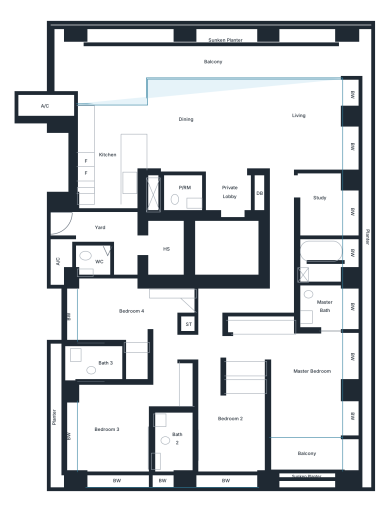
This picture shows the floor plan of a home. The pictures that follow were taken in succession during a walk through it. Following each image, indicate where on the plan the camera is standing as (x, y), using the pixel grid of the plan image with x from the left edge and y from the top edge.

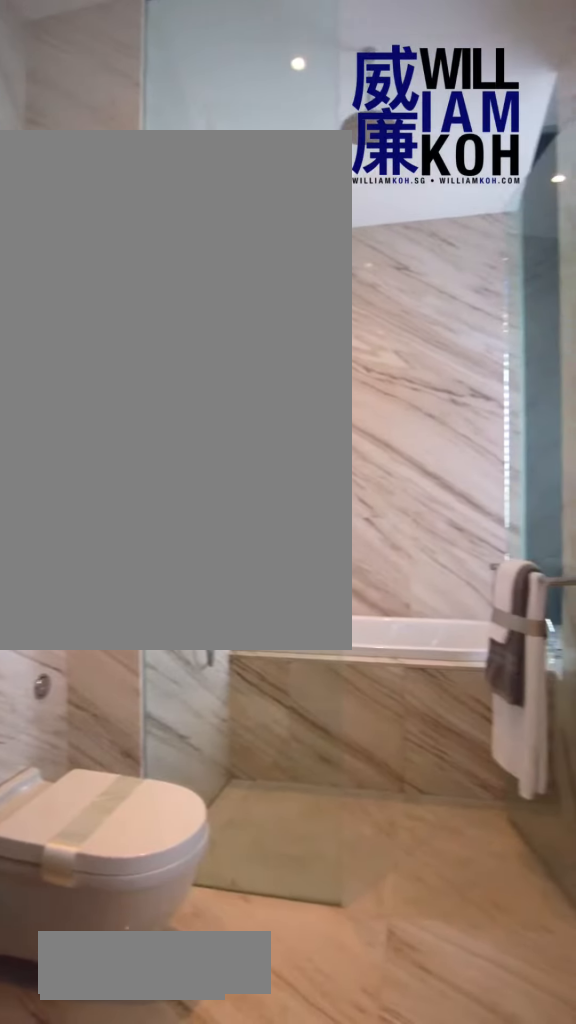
(327, 308)
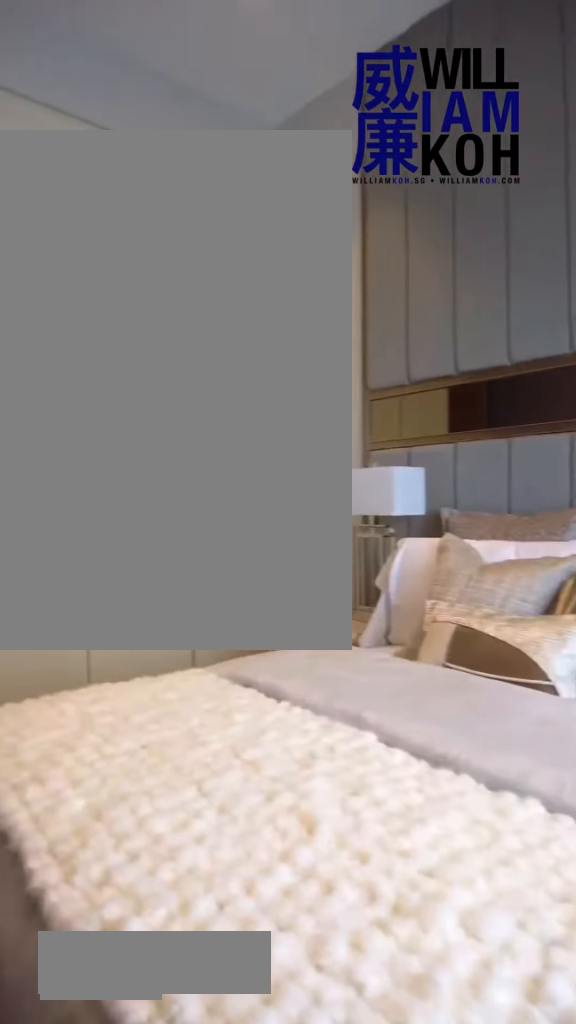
(207, 459)
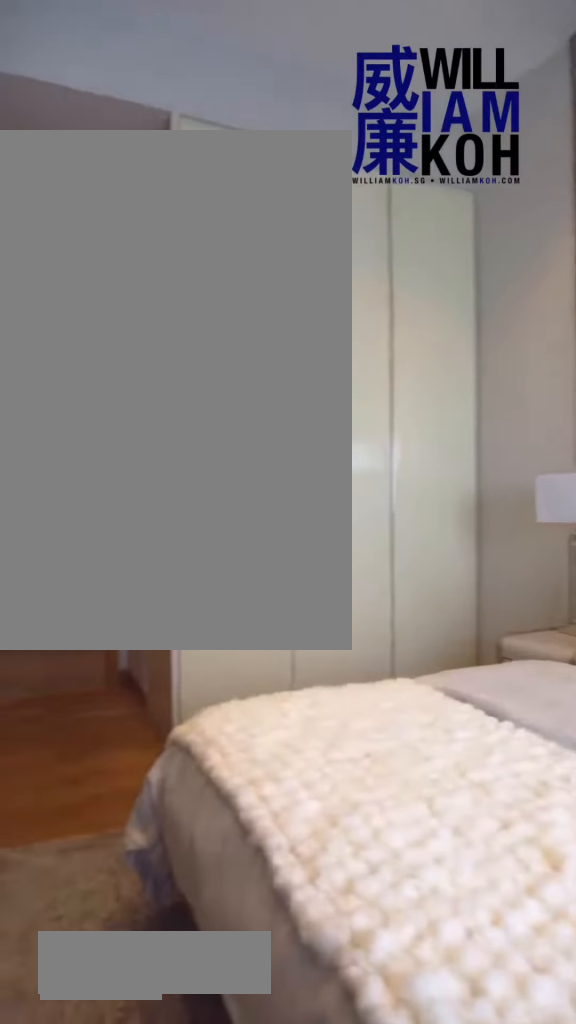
(207, 459)
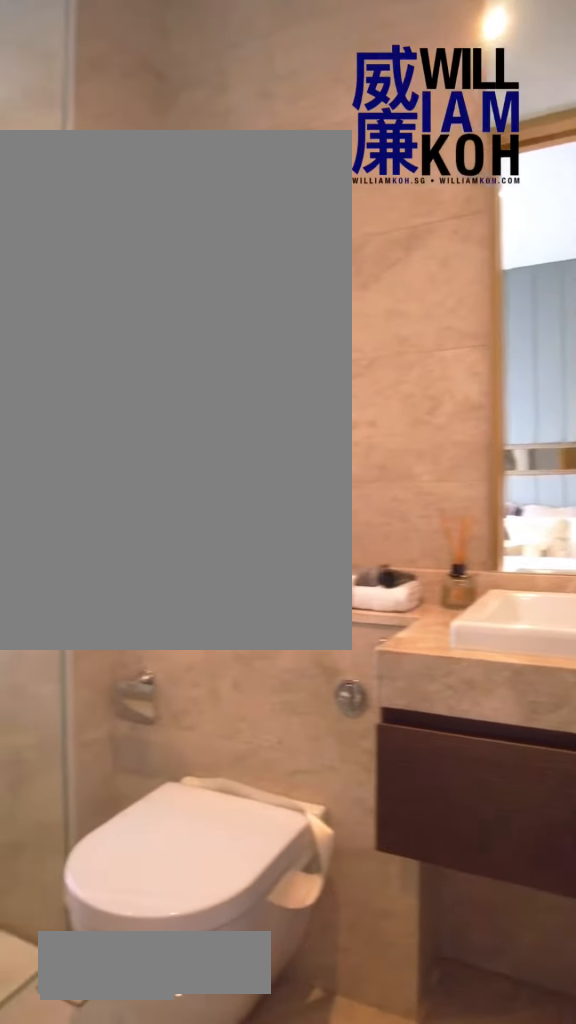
(176, 428)
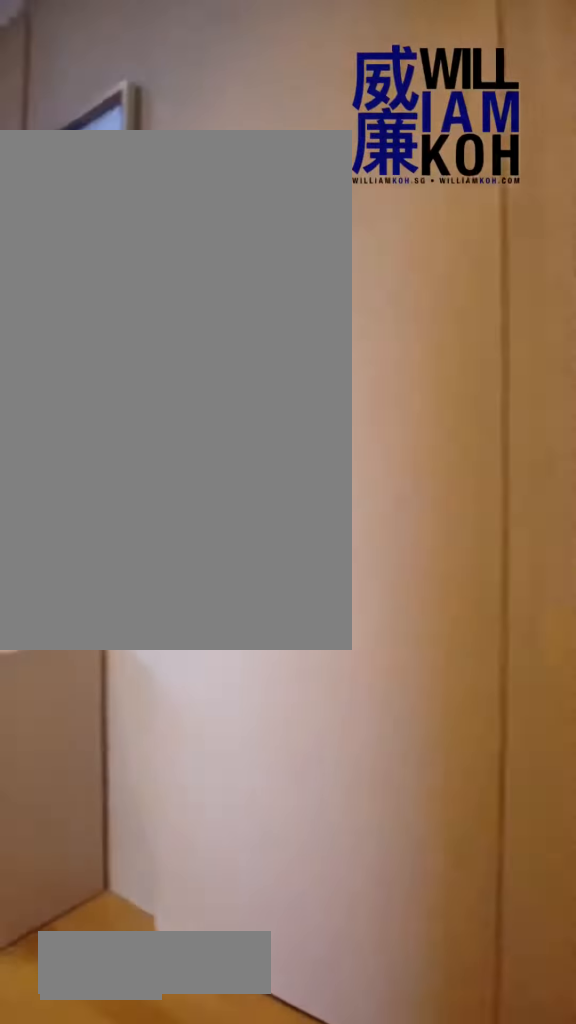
(150, 317)
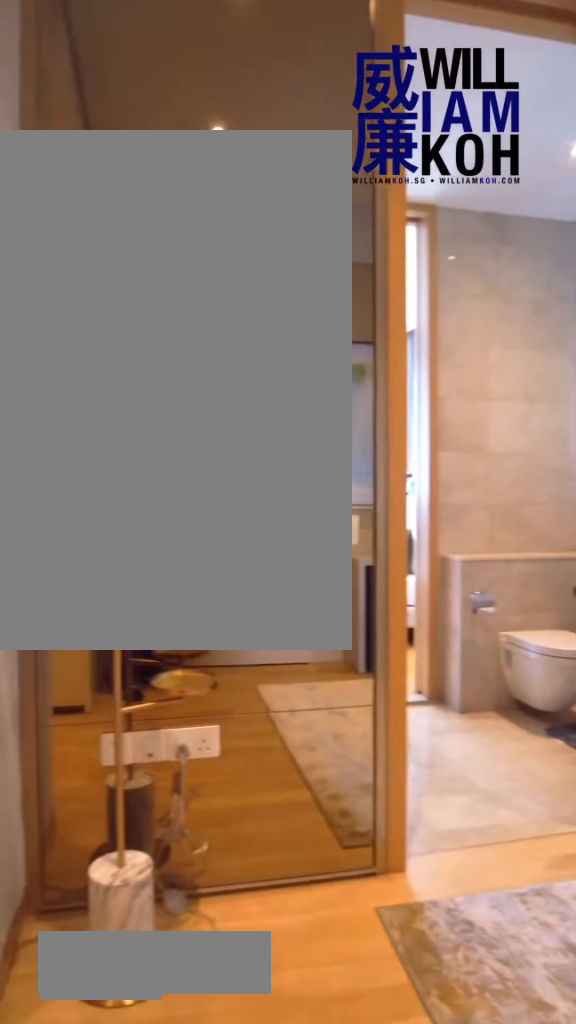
(138, 317)
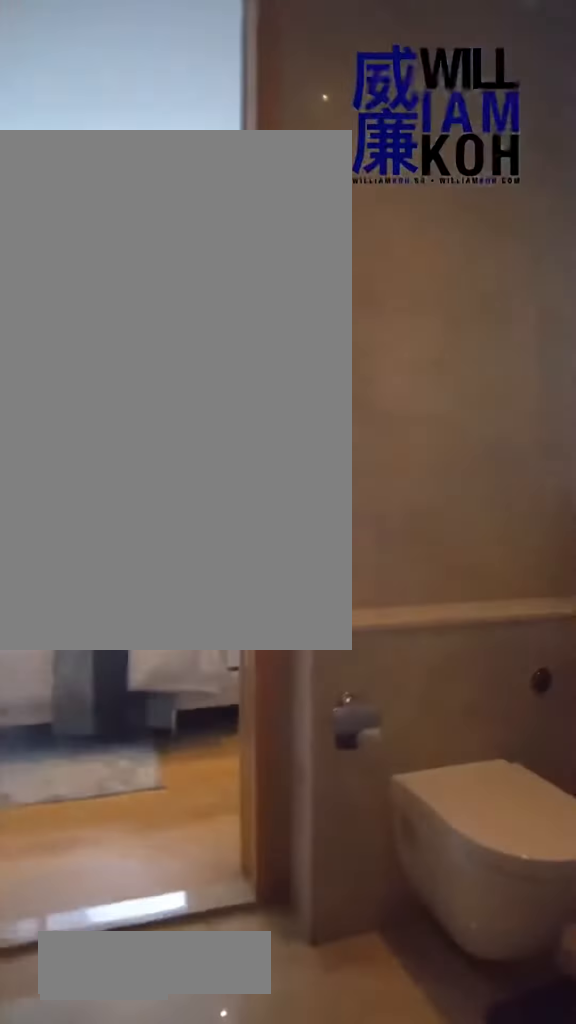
(113, 341)
